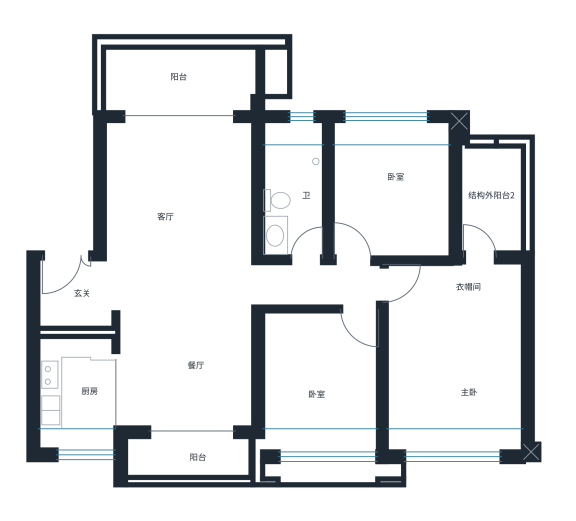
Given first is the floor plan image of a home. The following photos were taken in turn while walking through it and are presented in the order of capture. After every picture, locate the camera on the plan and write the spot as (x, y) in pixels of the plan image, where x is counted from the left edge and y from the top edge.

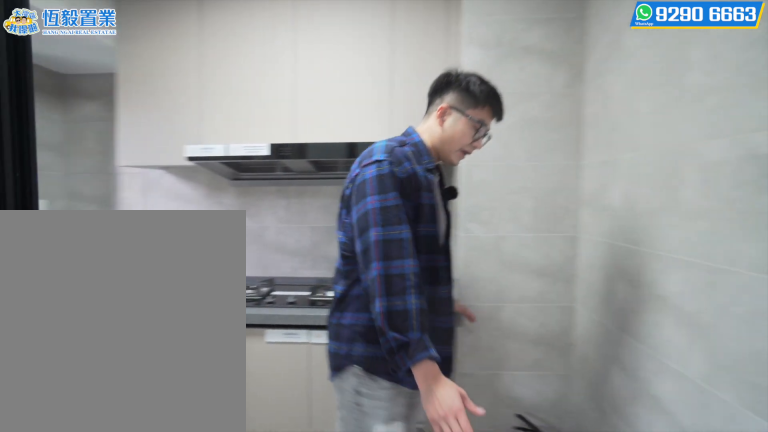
(87, 367)
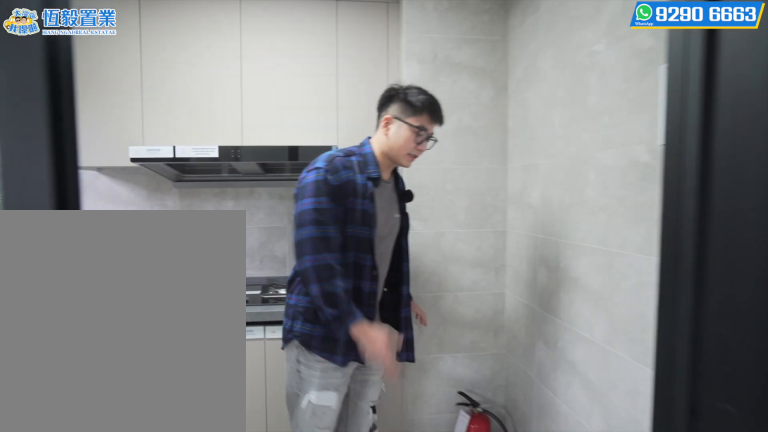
(86, 366)
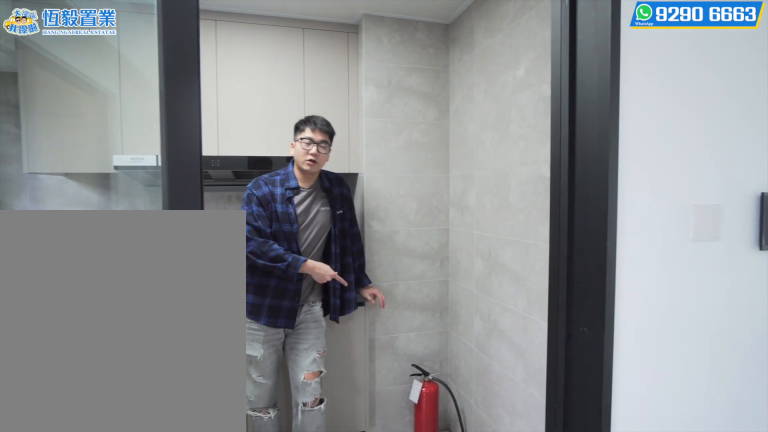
(86, 367)
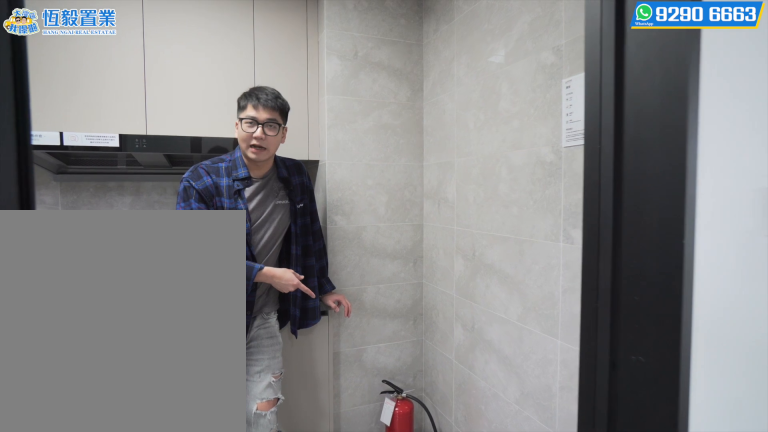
(86, 366)
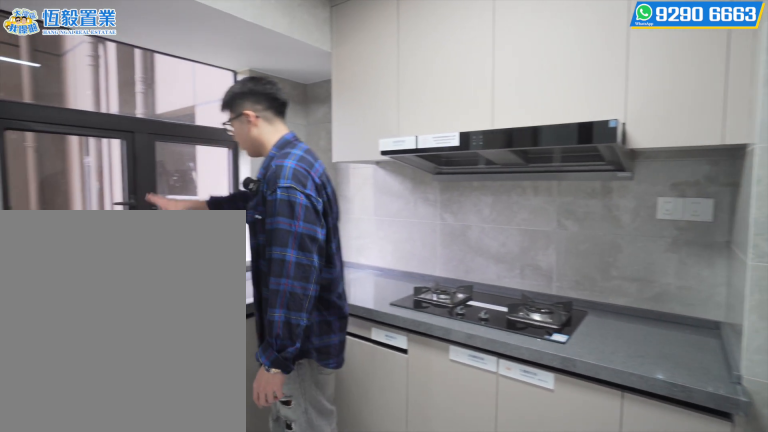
(86, 407)
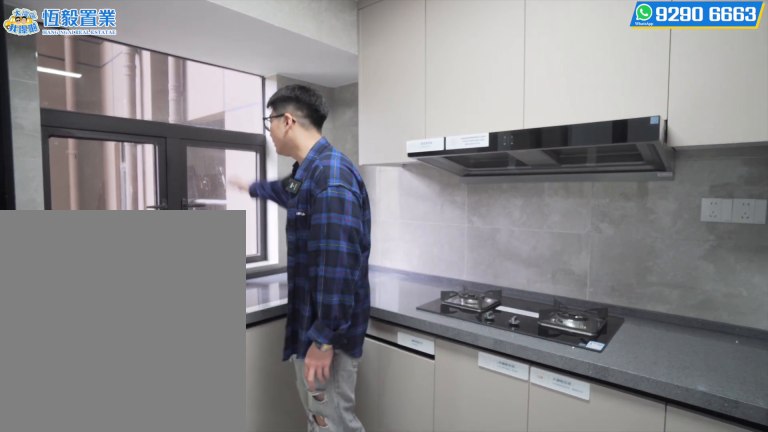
(86, 407)
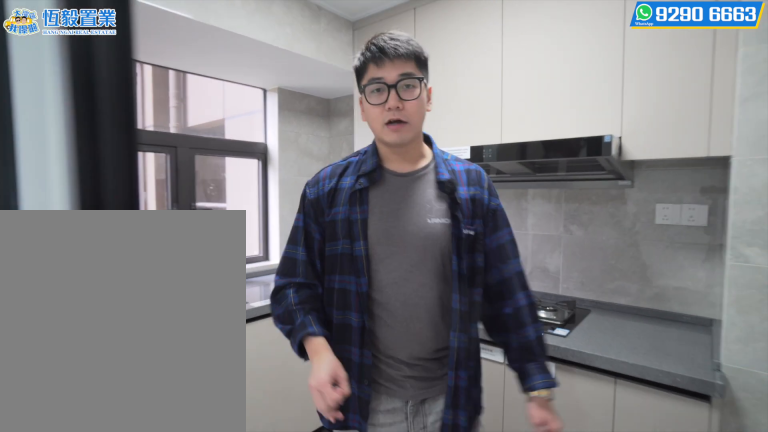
(92, 396)
